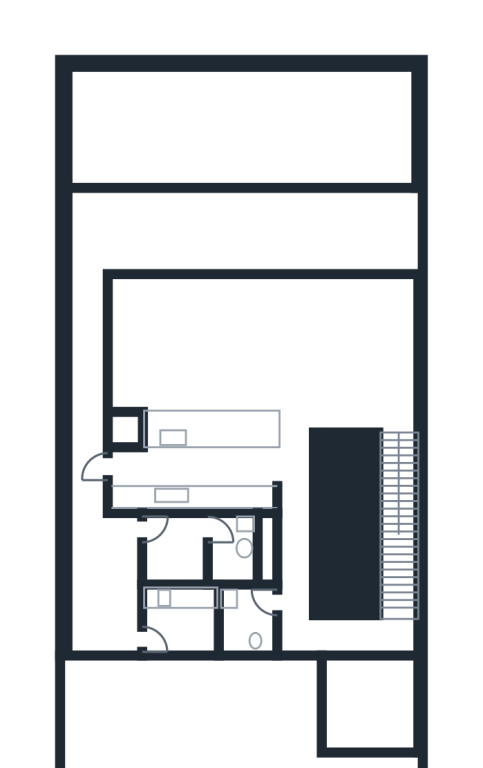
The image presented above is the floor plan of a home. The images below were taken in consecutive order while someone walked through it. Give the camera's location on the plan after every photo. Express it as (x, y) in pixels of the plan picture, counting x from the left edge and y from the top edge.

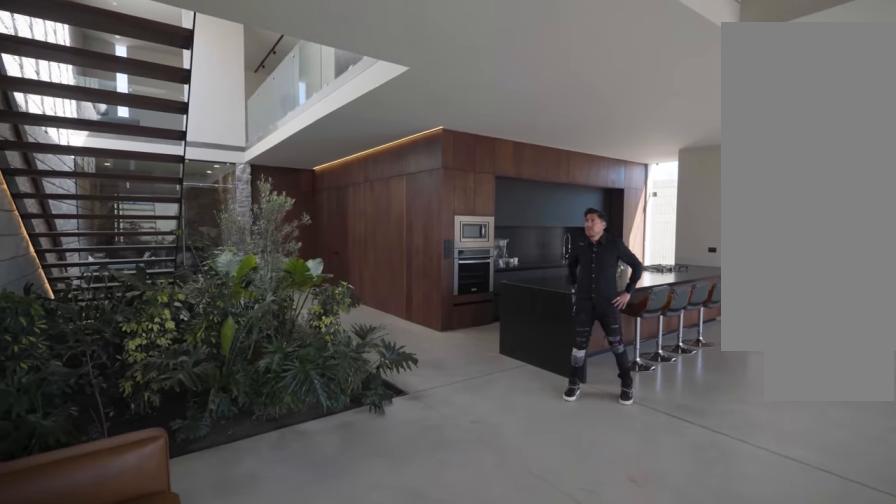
(310, 310)
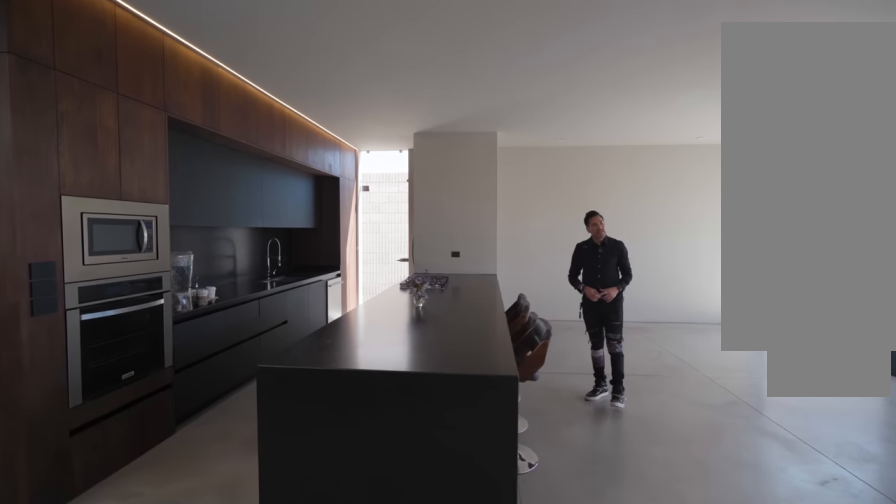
(279, 389)
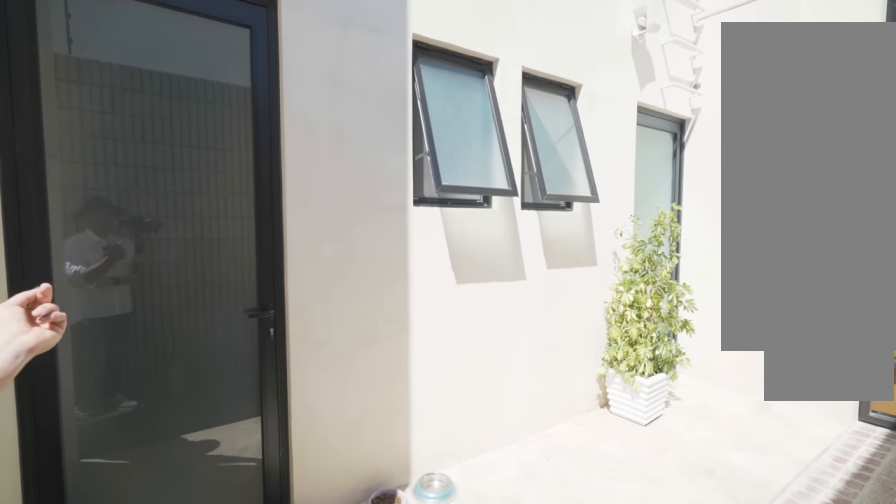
(75, 522)
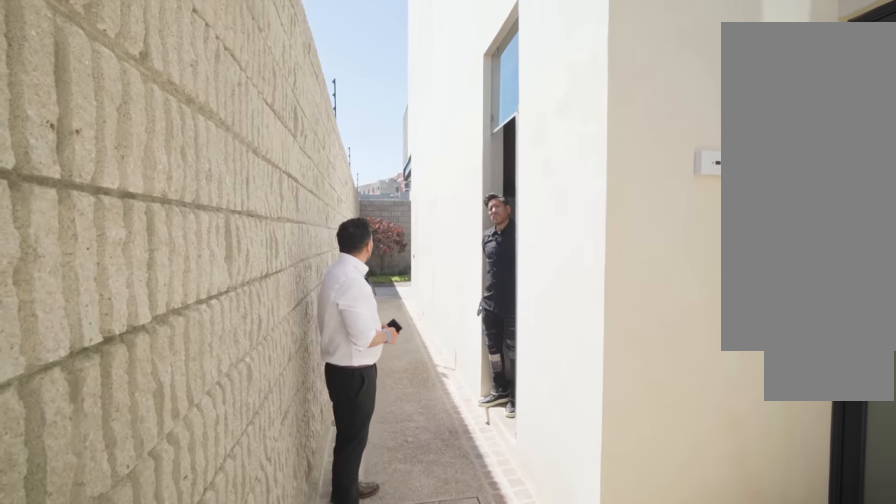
(88, 629)
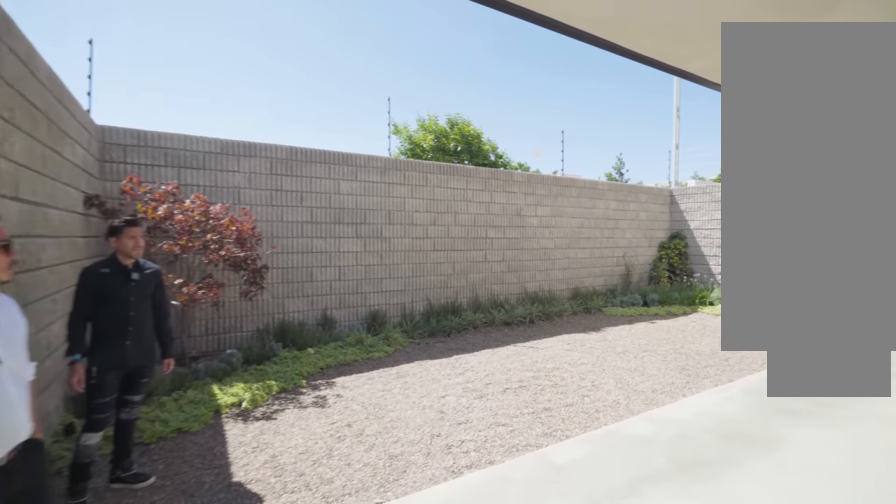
(86, 271)
